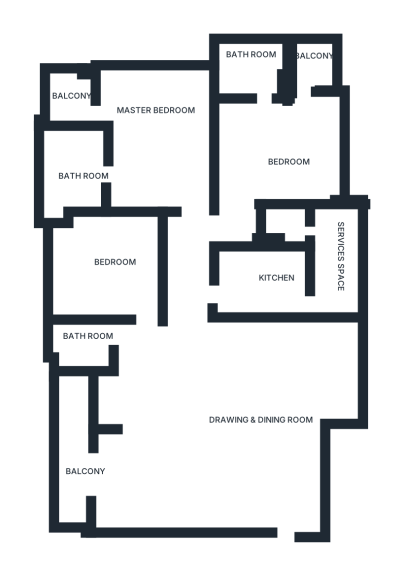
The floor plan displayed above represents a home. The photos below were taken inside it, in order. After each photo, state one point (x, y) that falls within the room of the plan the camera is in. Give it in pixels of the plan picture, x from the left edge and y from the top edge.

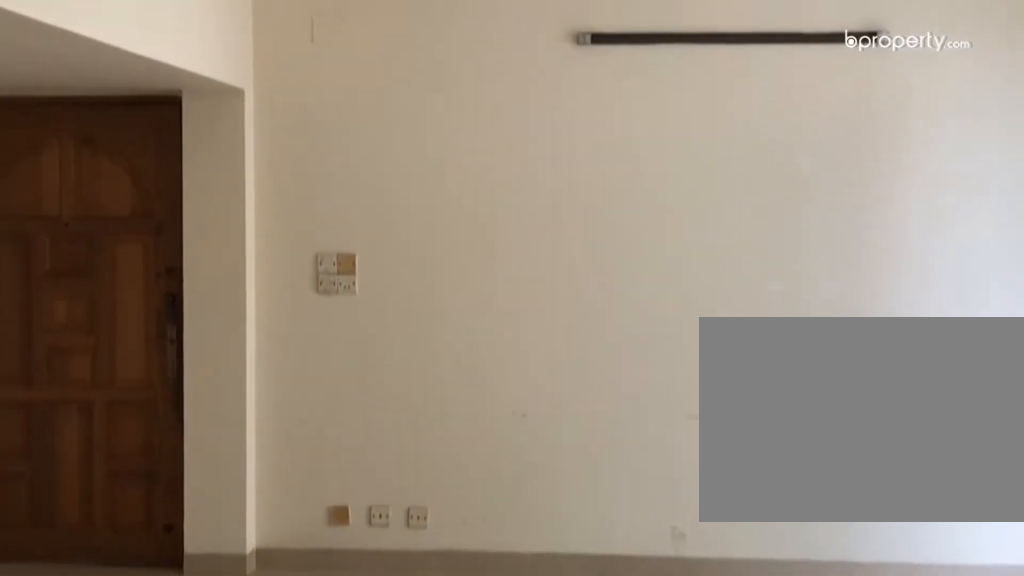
(188, 378)
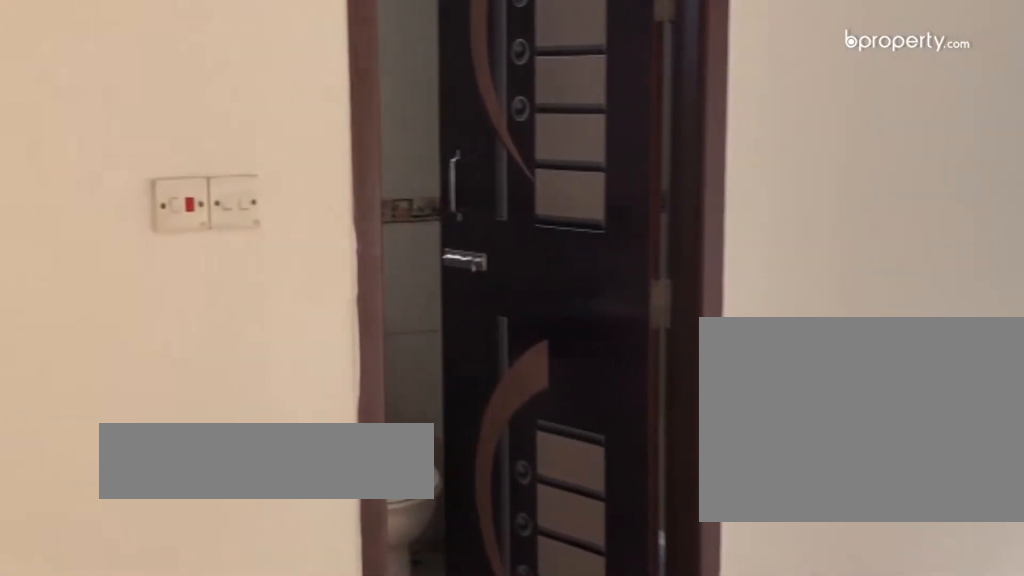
(160, 154)
